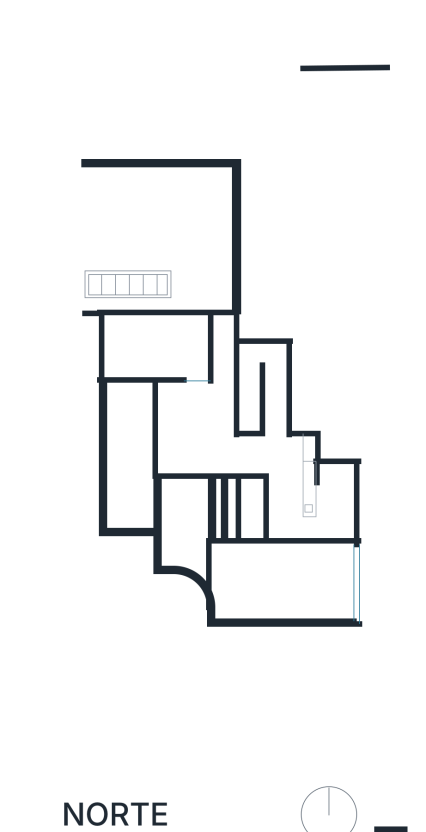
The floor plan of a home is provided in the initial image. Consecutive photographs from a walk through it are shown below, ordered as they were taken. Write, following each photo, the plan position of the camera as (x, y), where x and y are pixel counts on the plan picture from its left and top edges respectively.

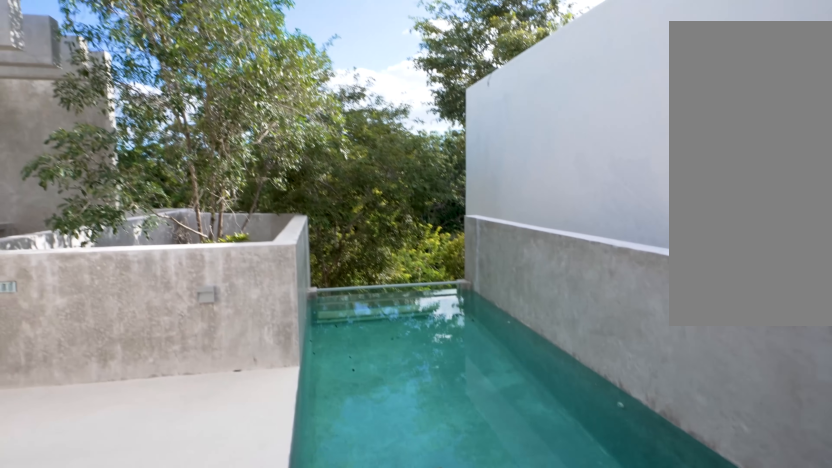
(170, 440)
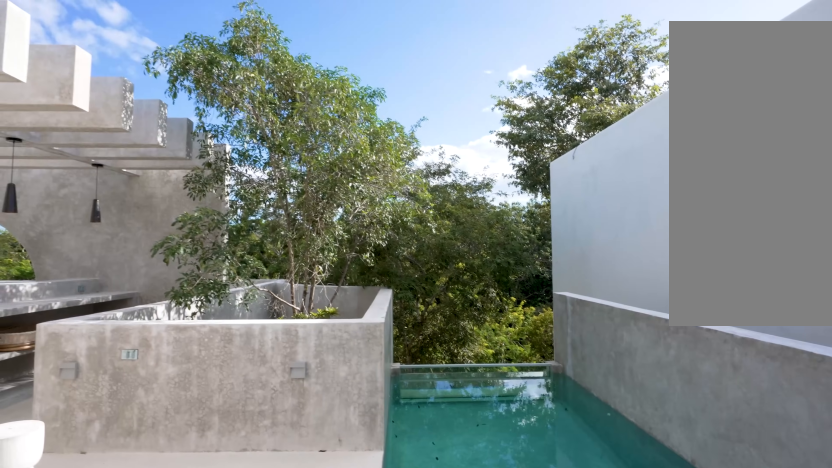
(171, 439)
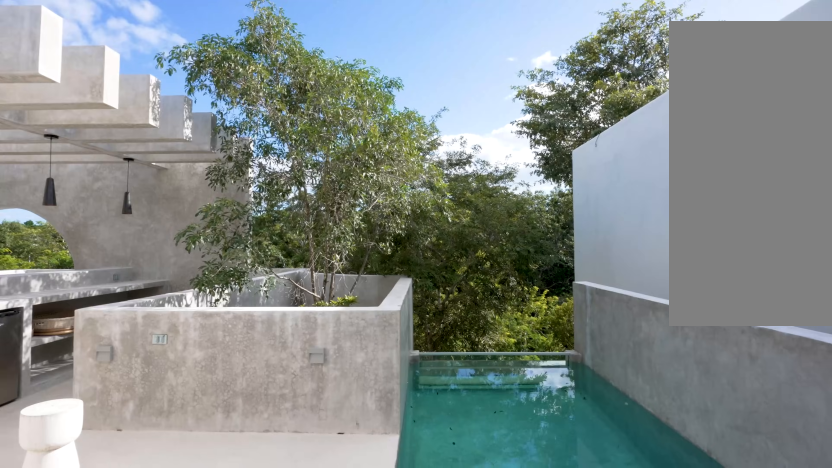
(171, 439)
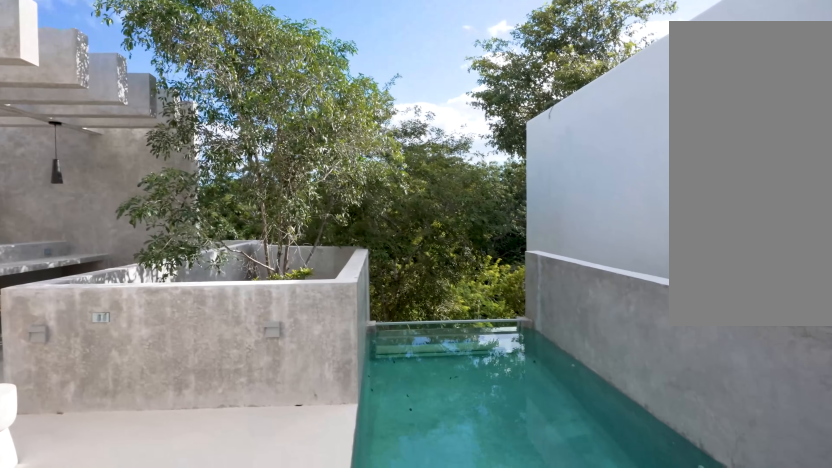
(171, 439)
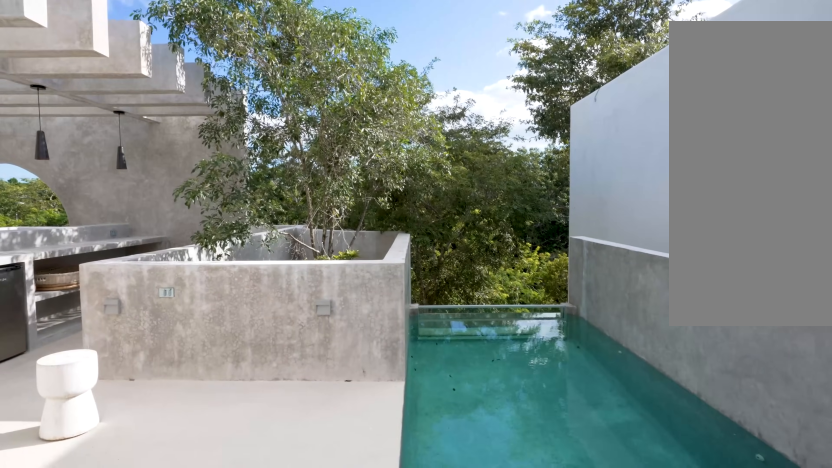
(179, 398)
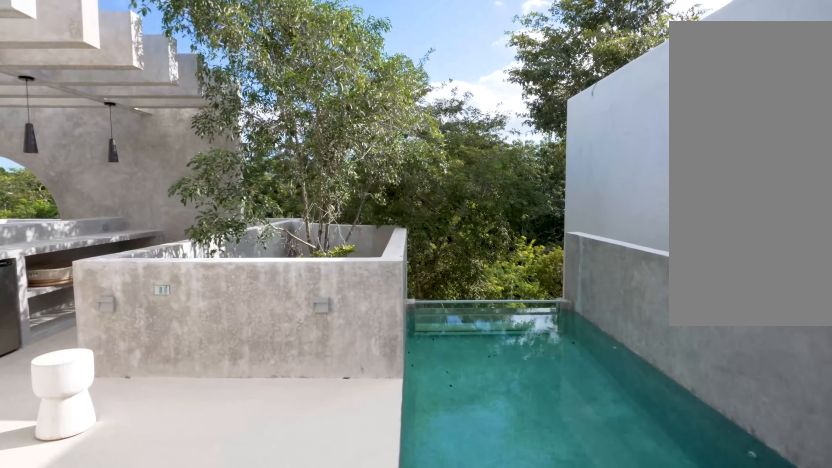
(178, 398)
